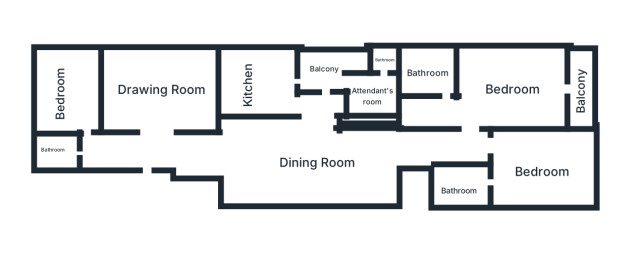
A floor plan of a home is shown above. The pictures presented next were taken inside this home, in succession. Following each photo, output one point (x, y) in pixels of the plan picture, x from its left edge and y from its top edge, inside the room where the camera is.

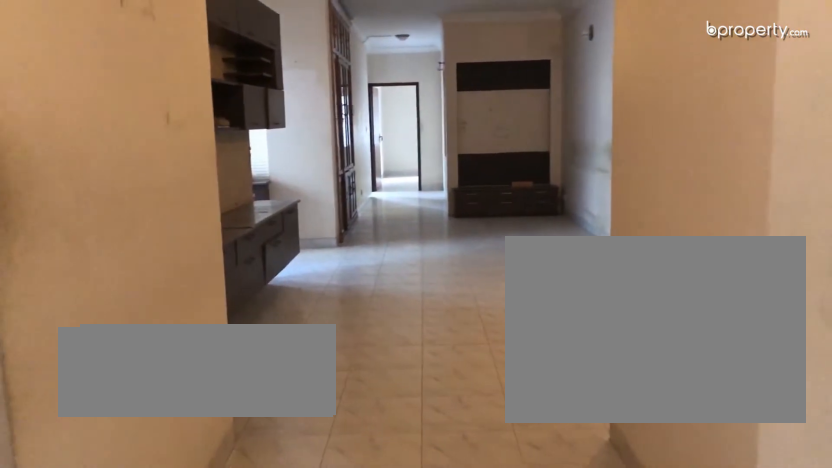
(152, 141)
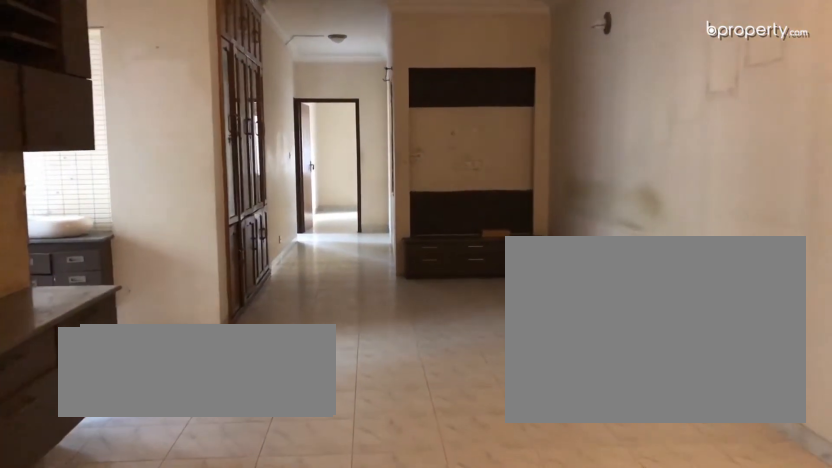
(267, 157)
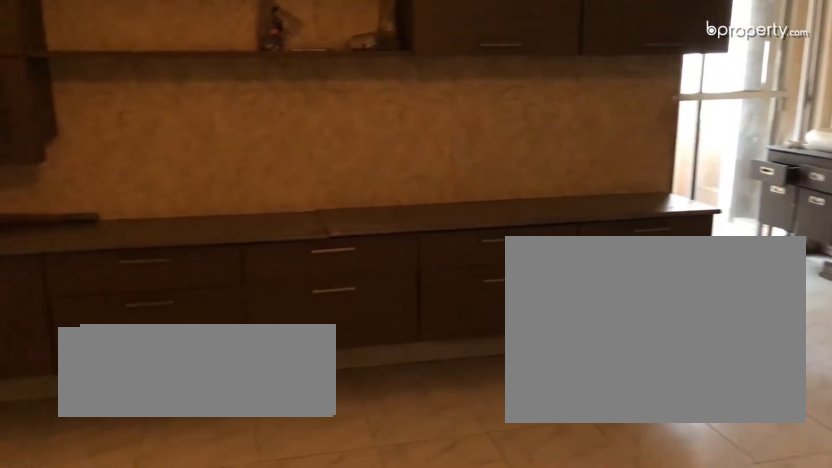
(267, 157)
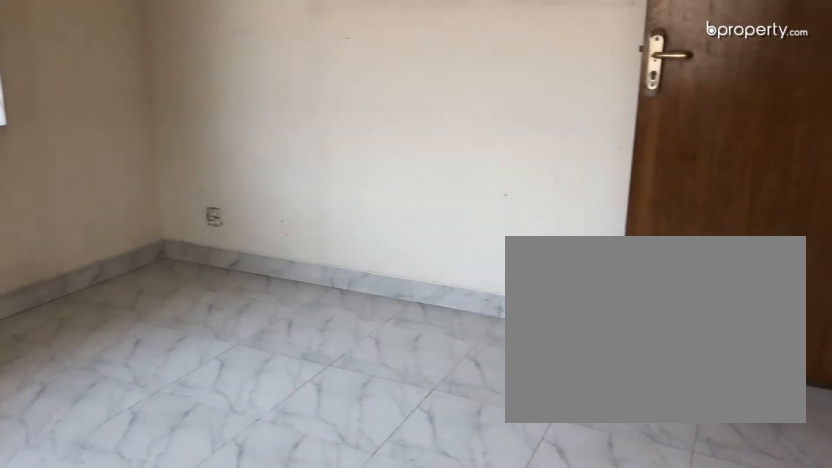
(59, 88)
